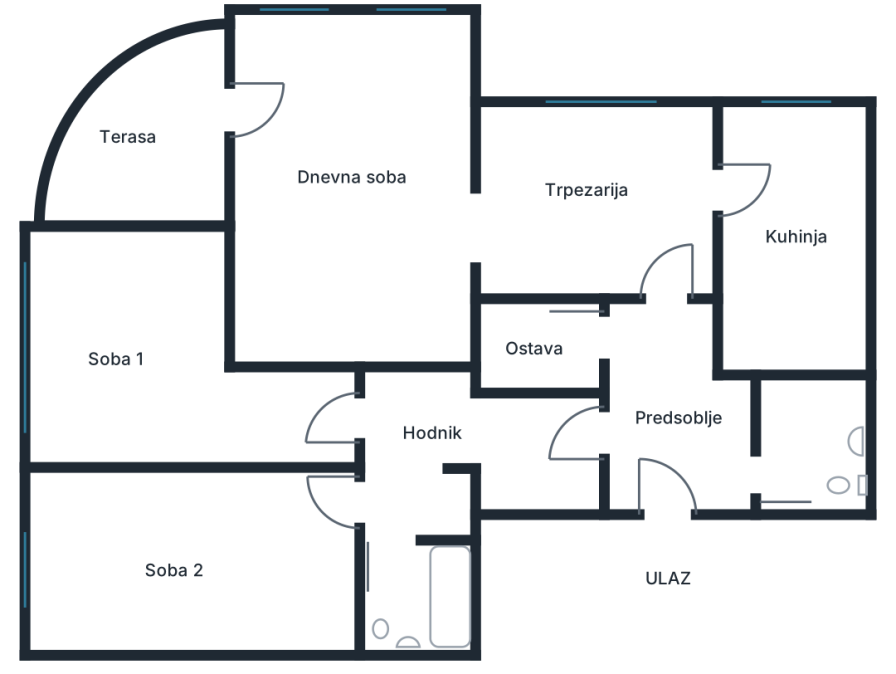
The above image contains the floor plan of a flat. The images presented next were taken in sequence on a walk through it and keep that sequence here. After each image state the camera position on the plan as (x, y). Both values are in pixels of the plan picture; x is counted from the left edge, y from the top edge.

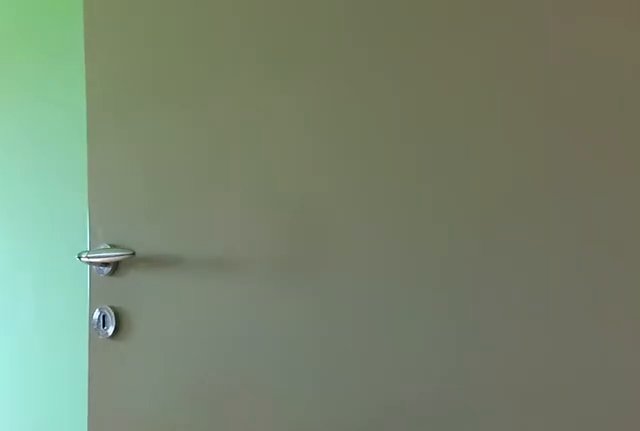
(346, 495)
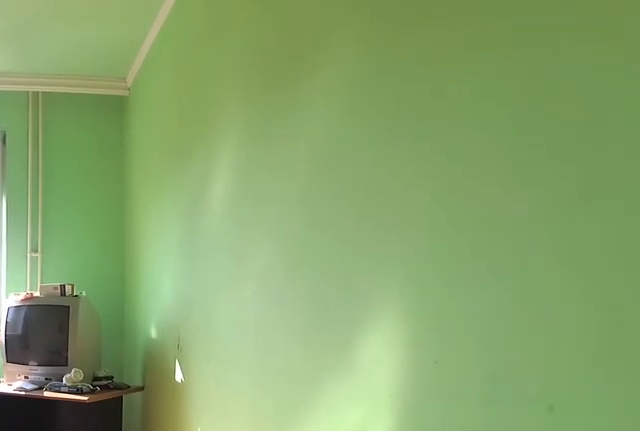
(303, 494)
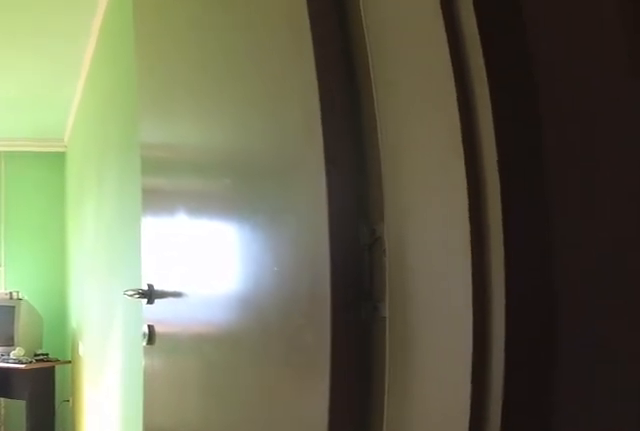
(426, 493)
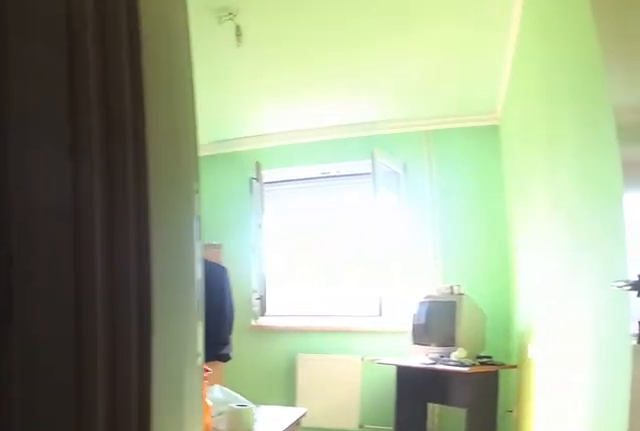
(427, 488)
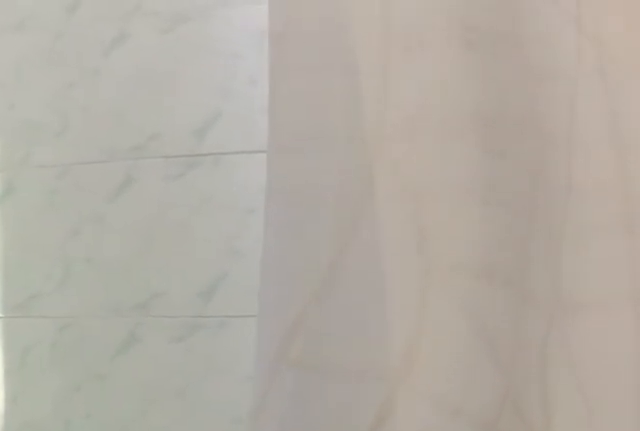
(398, 603)
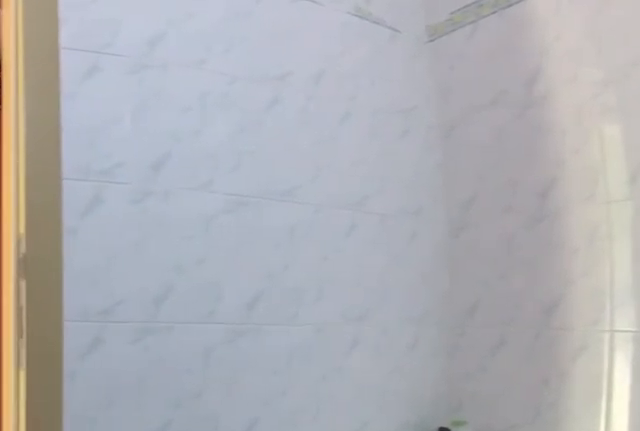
(419, 621)
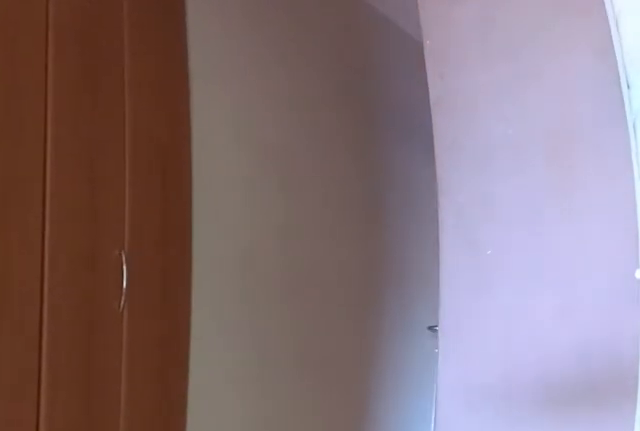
(412, 479)
